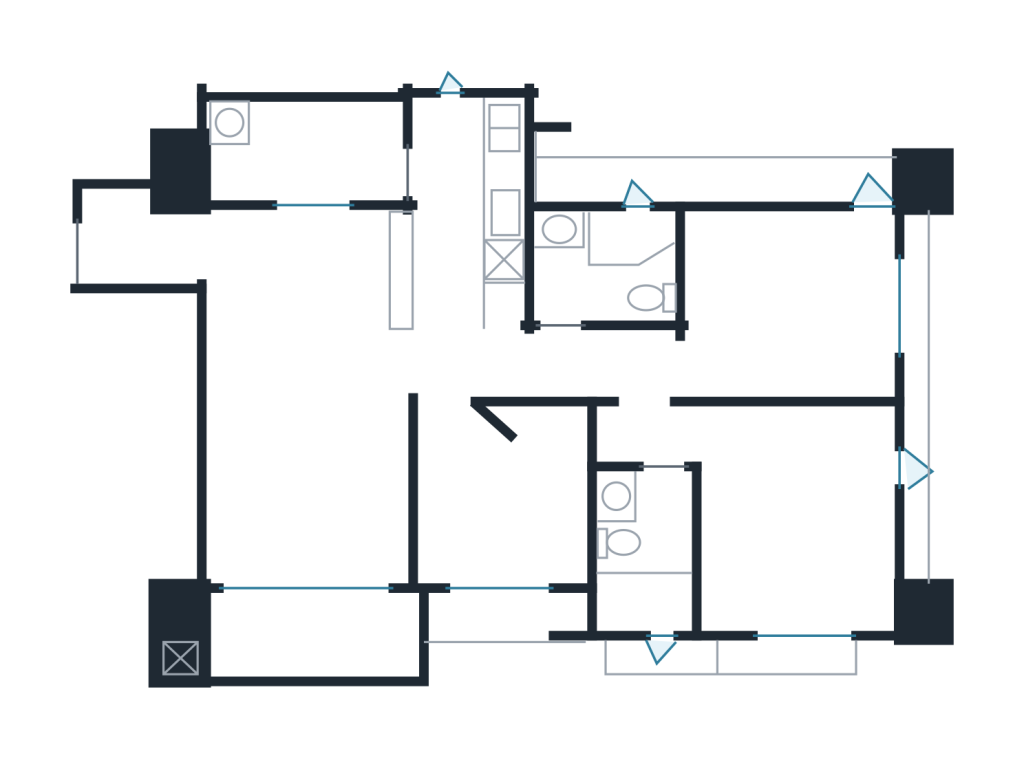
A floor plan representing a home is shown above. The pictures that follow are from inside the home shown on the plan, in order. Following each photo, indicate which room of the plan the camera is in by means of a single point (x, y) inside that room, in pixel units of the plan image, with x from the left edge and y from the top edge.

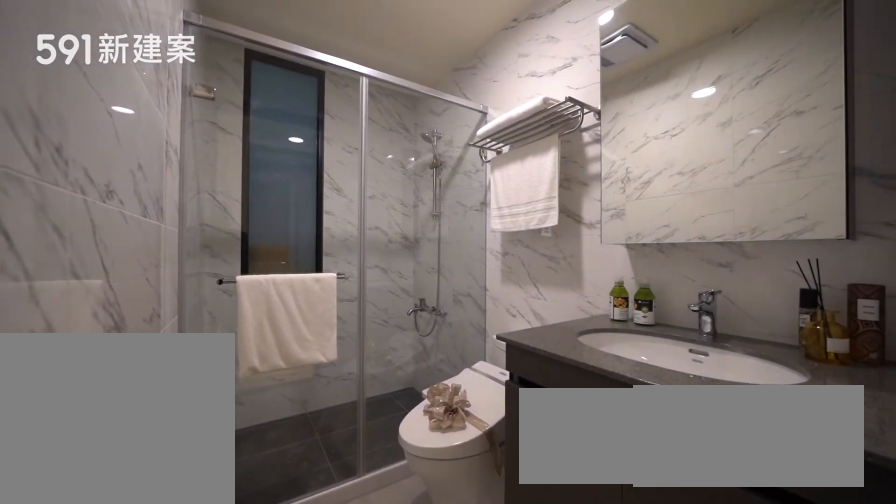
(640, 557)
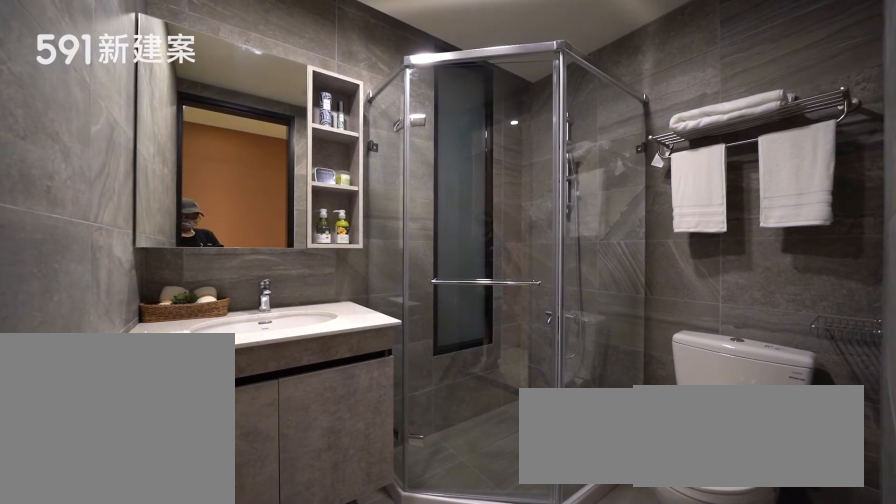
(613, 264)
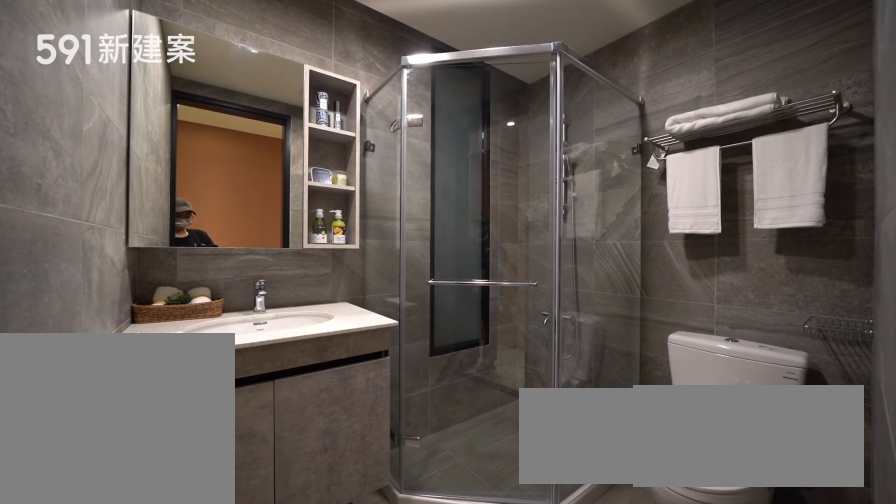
(613, 264)
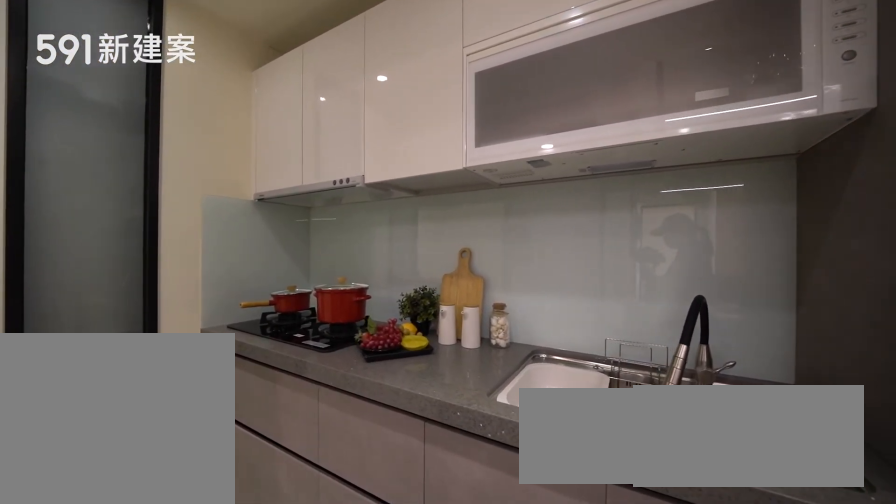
(469, 205)
